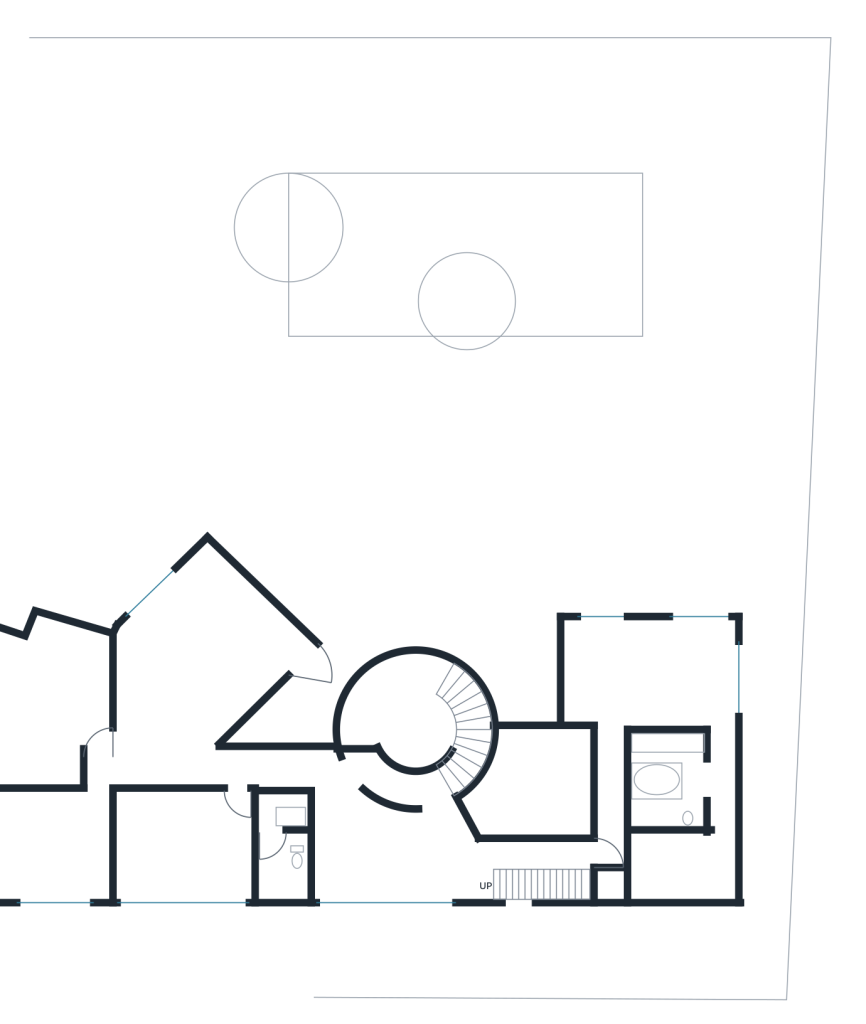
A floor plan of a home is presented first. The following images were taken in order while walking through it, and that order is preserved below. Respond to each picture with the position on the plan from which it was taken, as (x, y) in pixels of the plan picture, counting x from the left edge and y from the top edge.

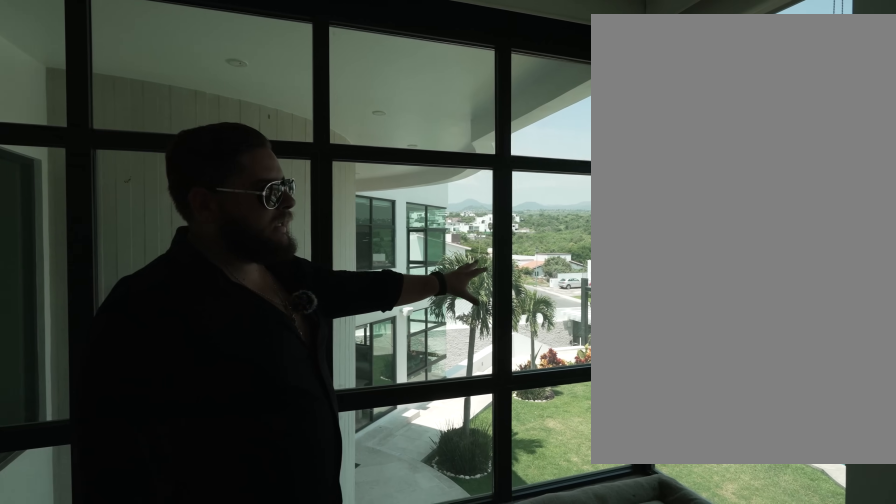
(635, 640)
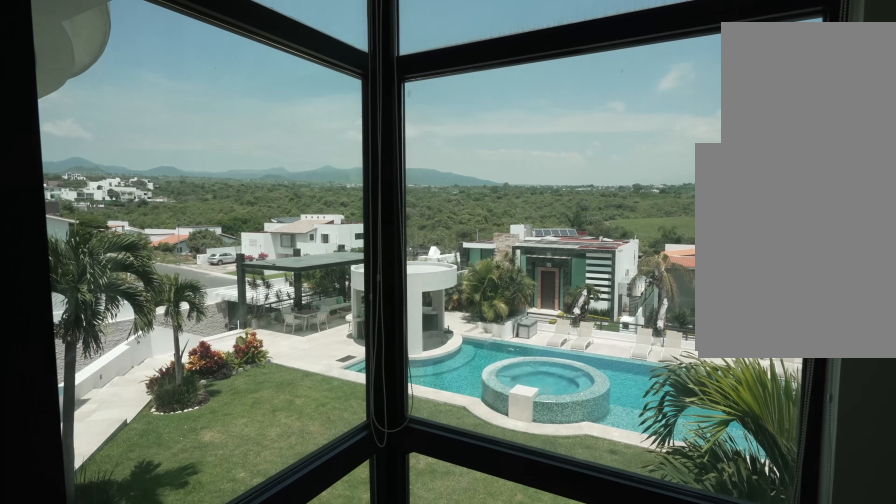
(635, 640)
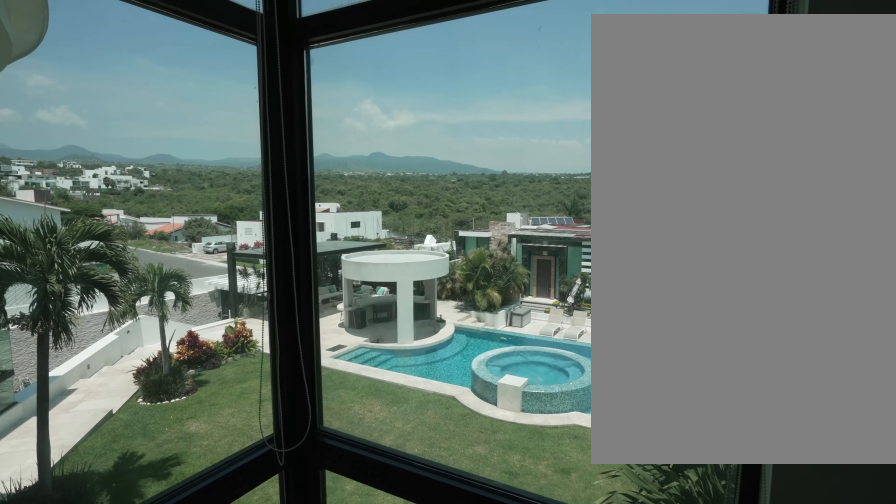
(635, 640)
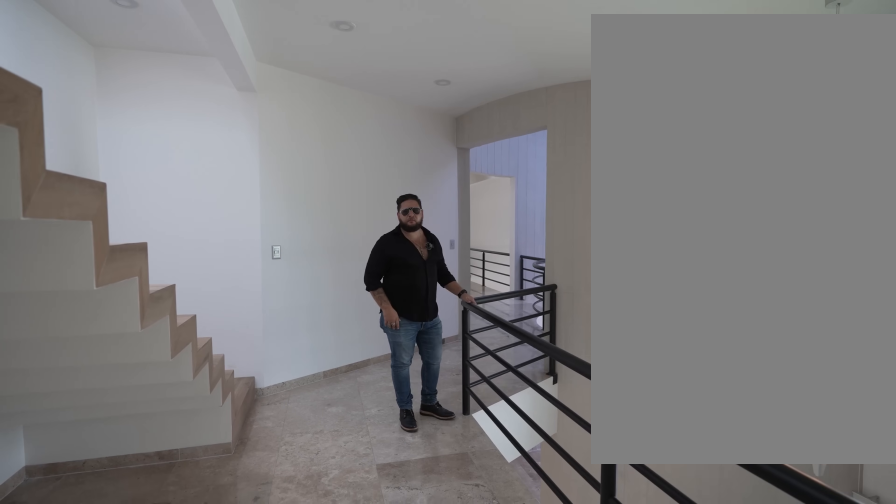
(561, 850)
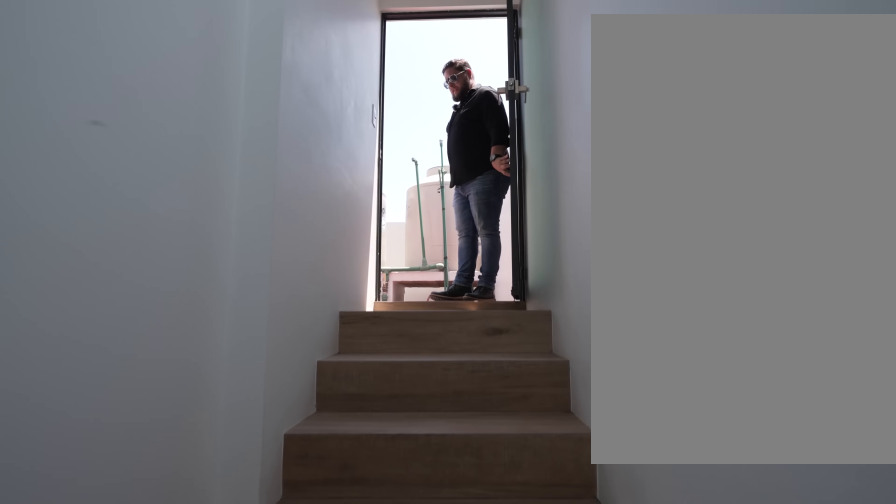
(516, 885)
